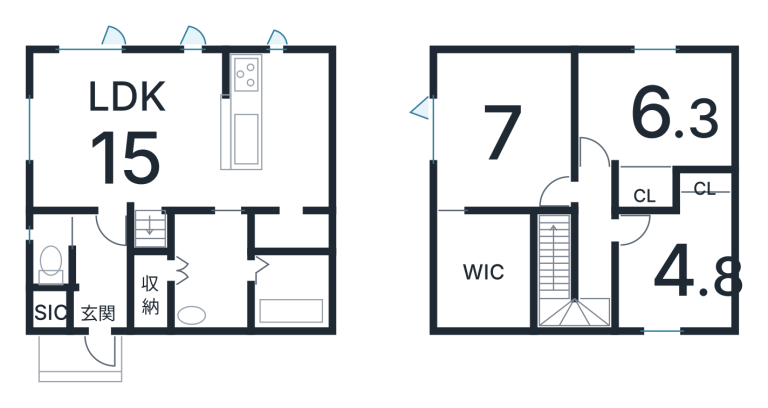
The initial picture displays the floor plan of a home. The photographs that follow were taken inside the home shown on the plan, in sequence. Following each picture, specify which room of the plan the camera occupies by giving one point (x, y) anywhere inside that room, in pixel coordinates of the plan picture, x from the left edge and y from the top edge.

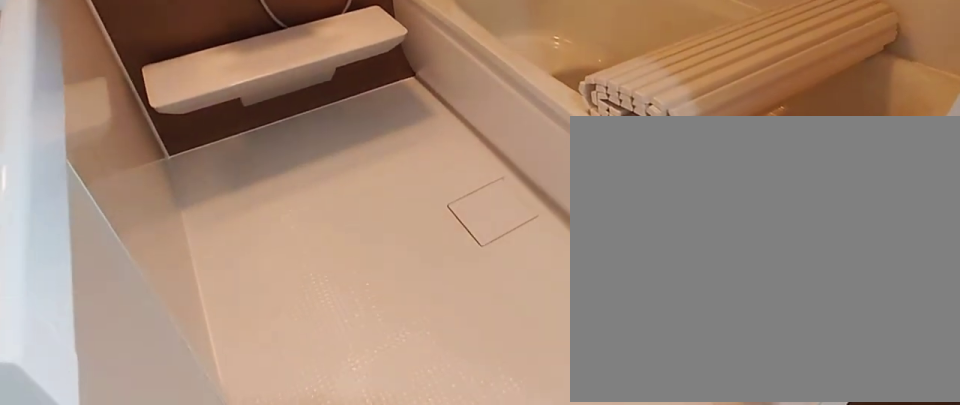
(292, 269)
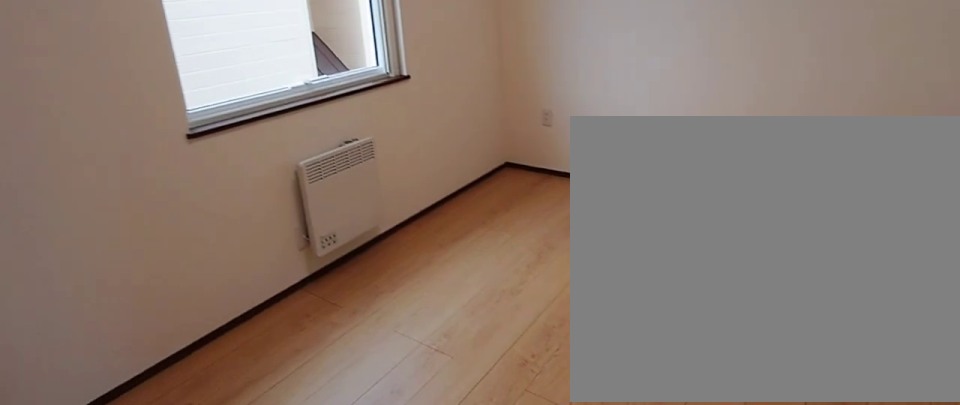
(660, 58)
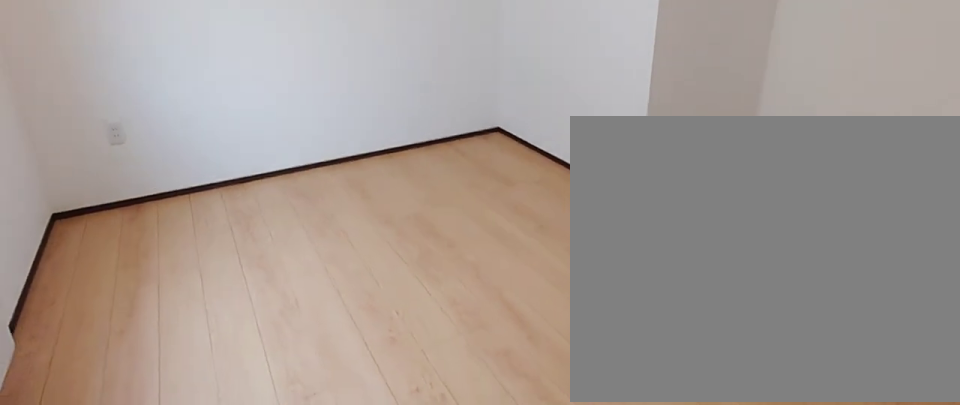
(660, 58)
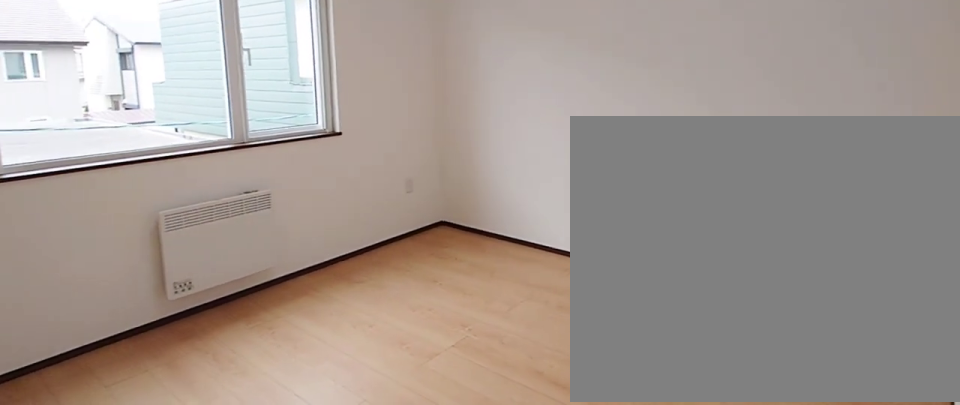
(489, 72)
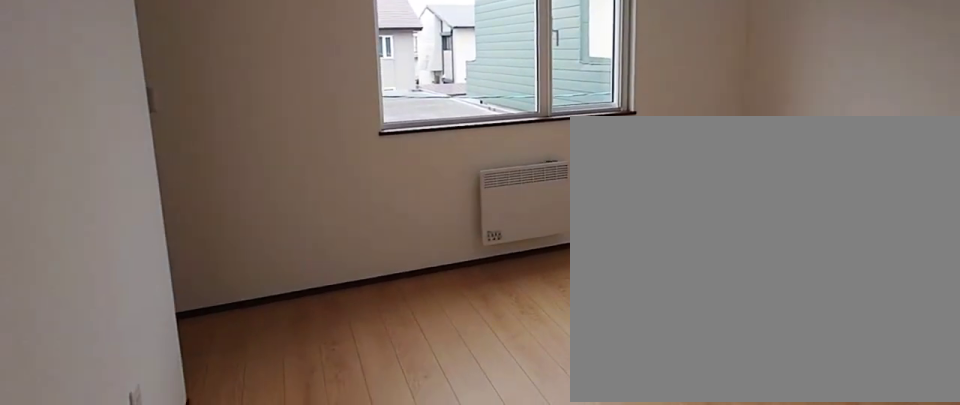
(489, 72)
